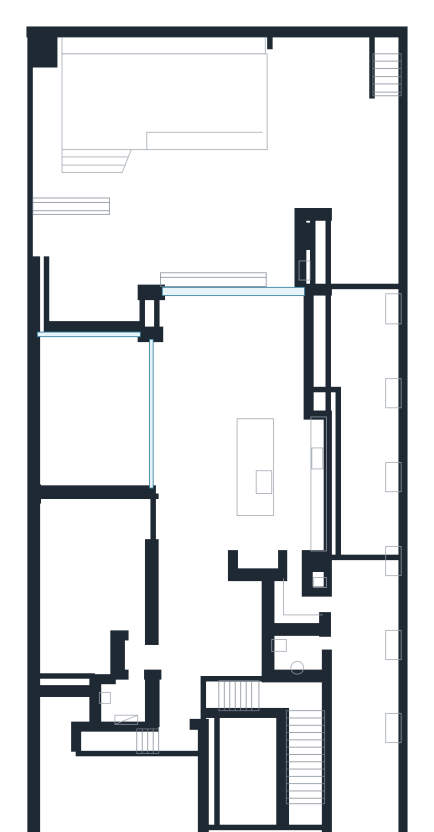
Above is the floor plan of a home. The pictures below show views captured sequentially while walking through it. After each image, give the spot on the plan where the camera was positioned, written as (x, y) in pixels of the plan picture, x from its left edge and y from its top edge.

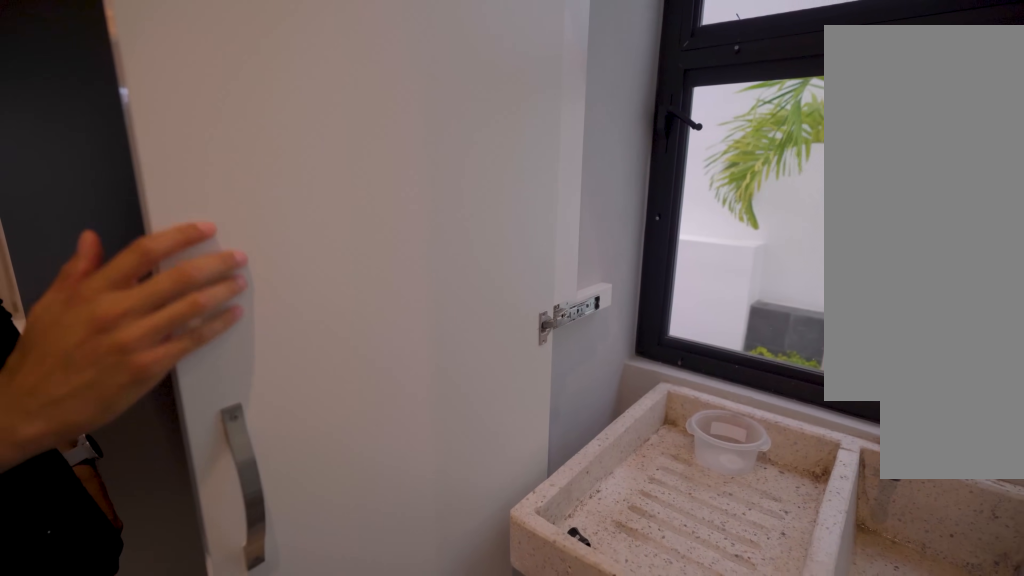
(295, 585)
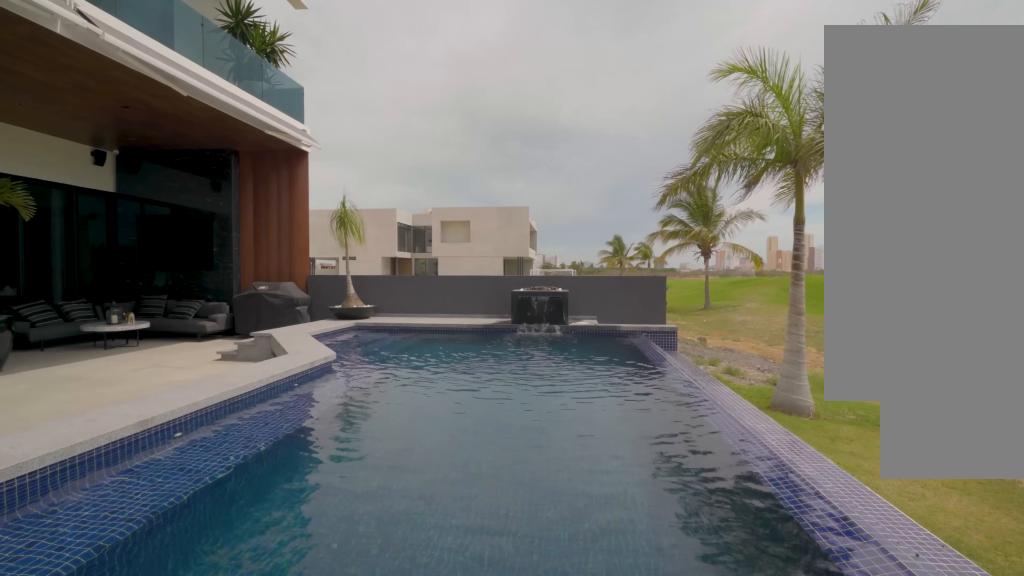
(299, 105)
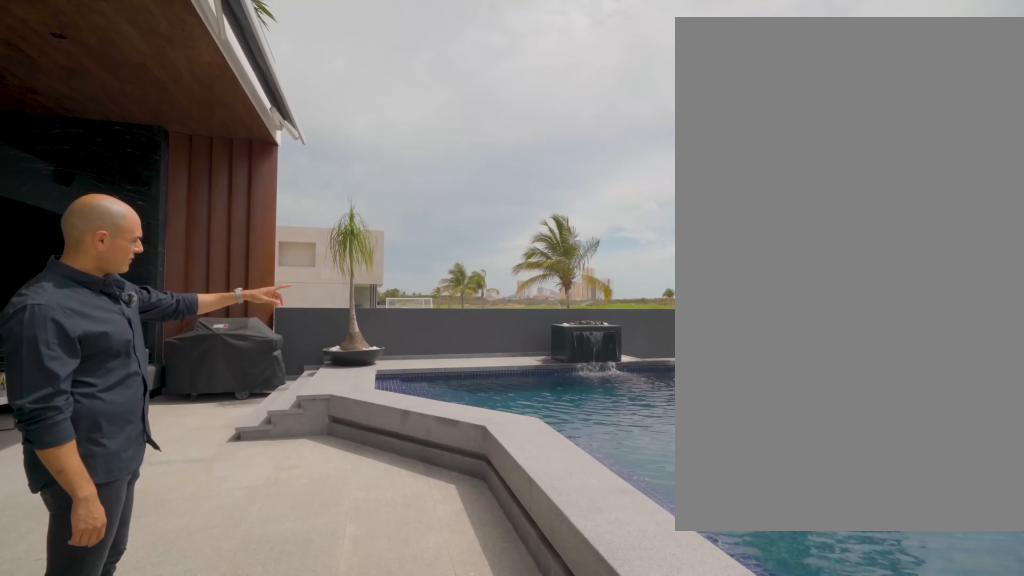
(168, 180)
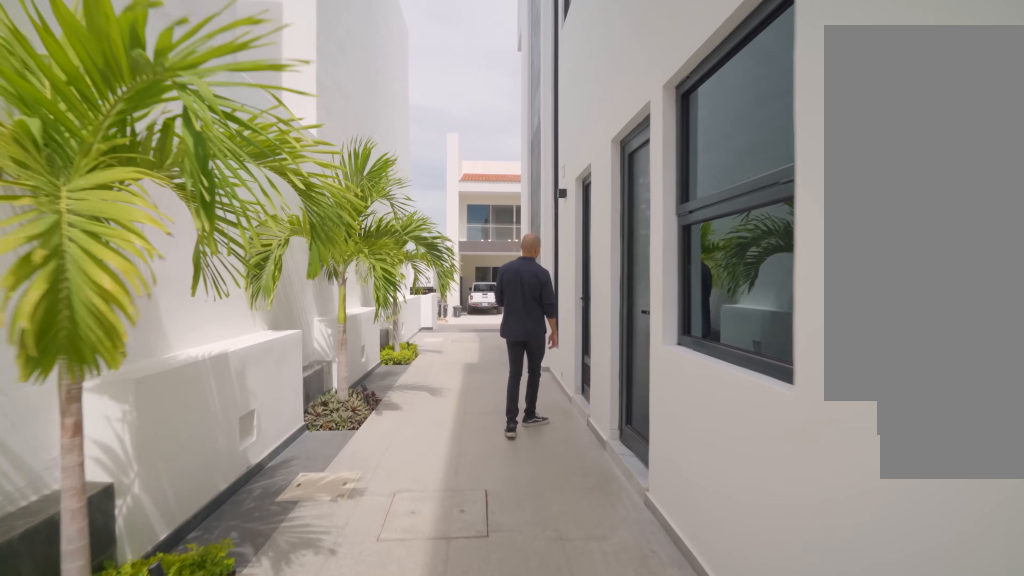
(355, 637)
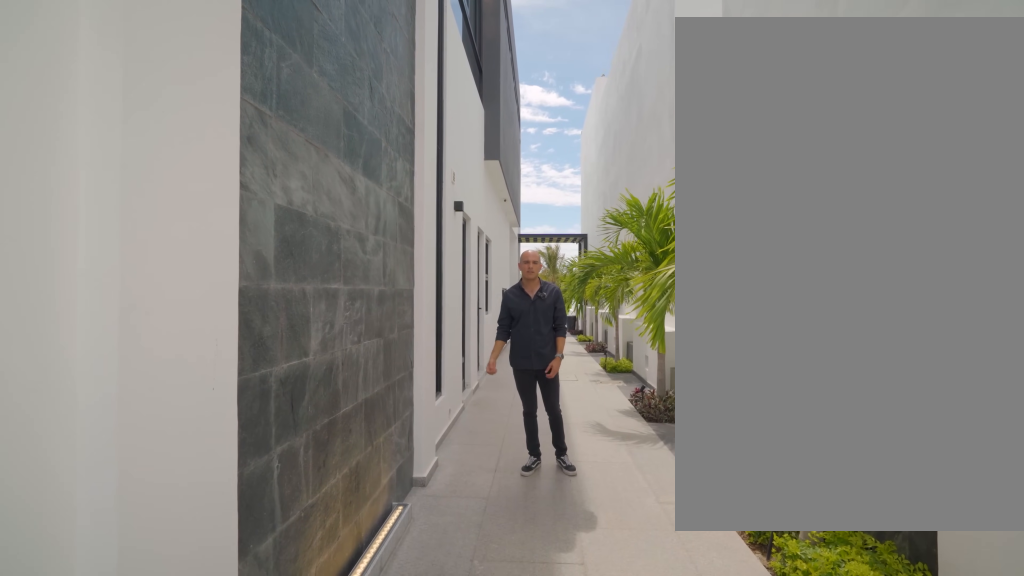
(370, 809)
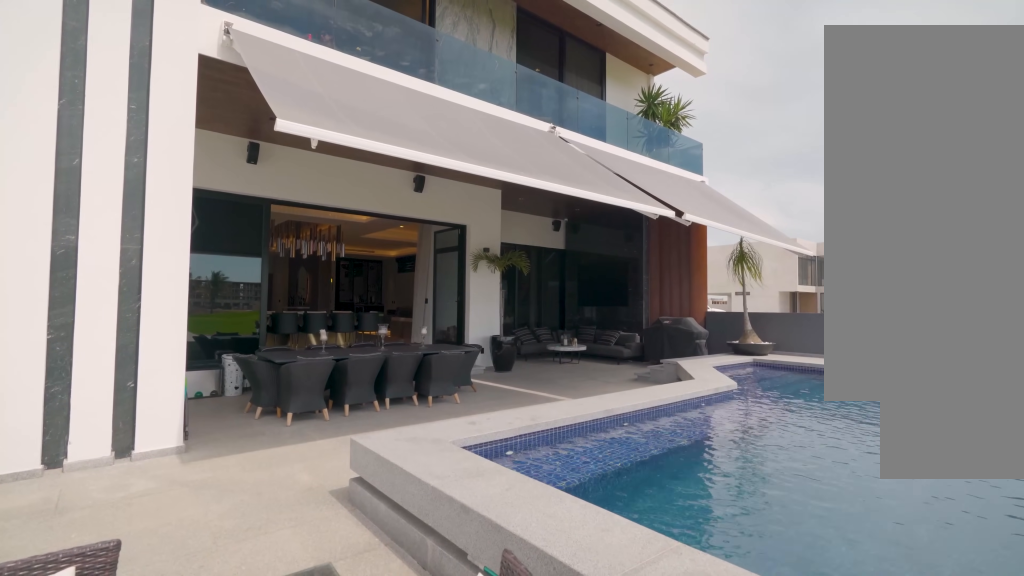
(302, 141)
